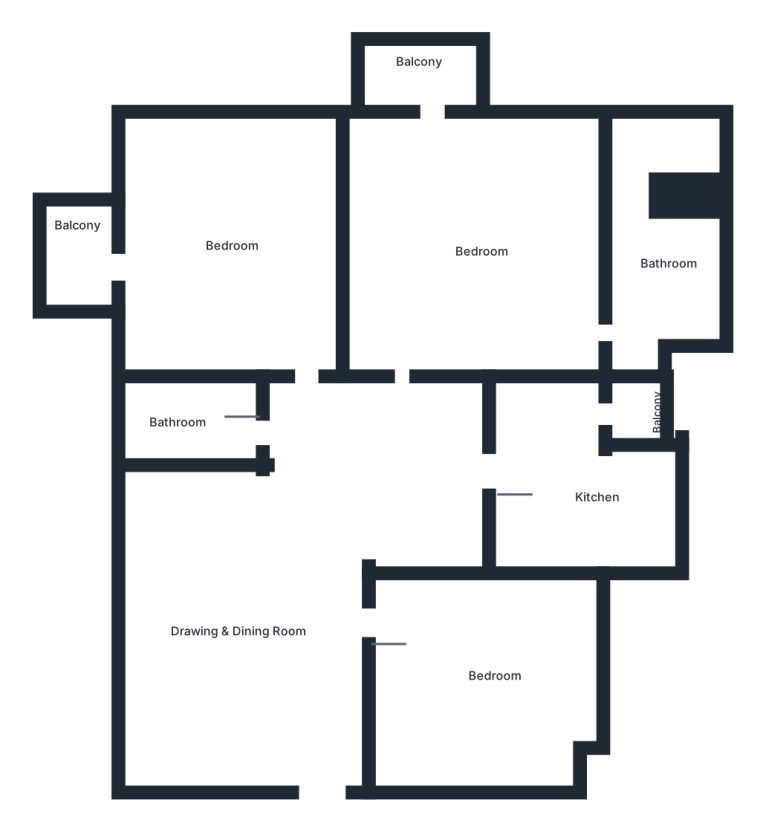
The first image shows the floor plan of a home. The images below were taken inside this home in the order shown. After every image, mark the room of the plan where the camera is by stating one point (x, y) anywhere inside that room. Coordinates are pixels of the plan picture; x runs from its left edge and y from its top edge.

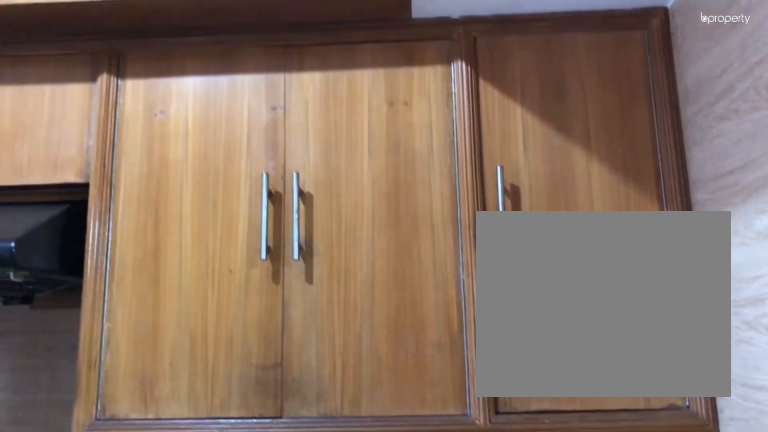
(550, 473)
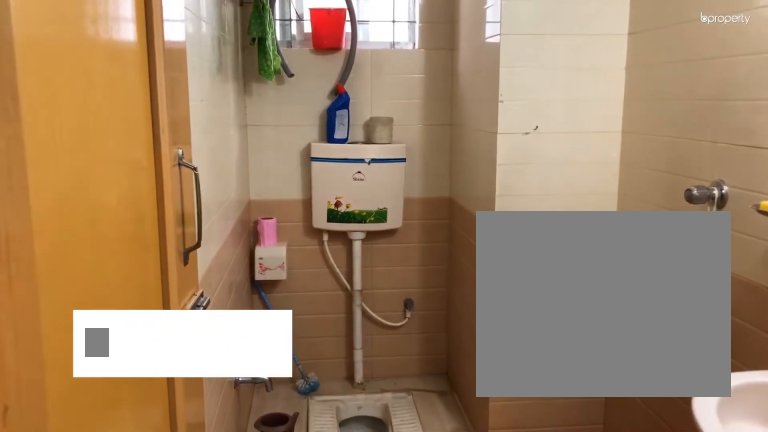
(193, 421)
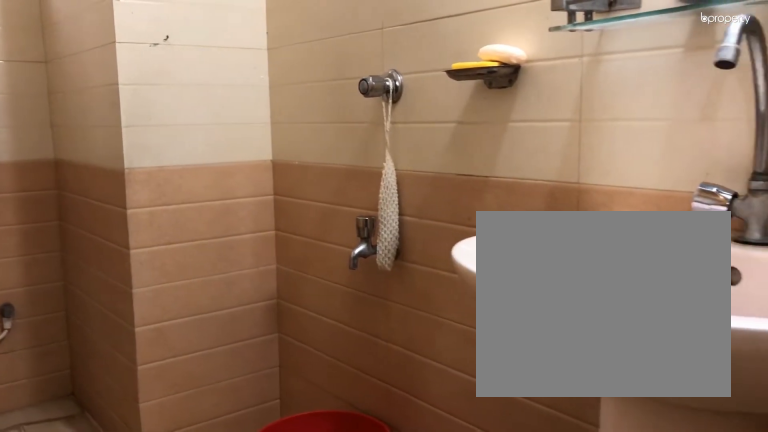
(194, 421)
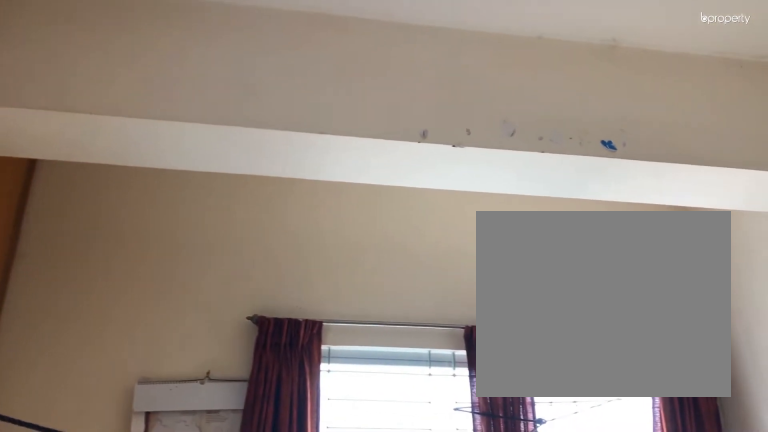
(243, 243)
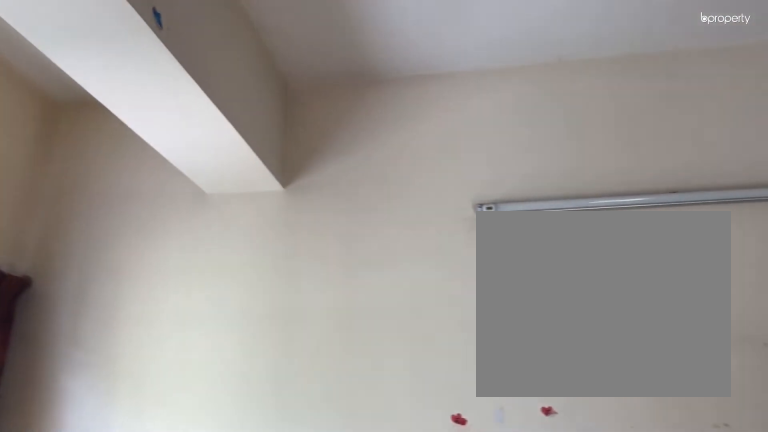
(243, 243)
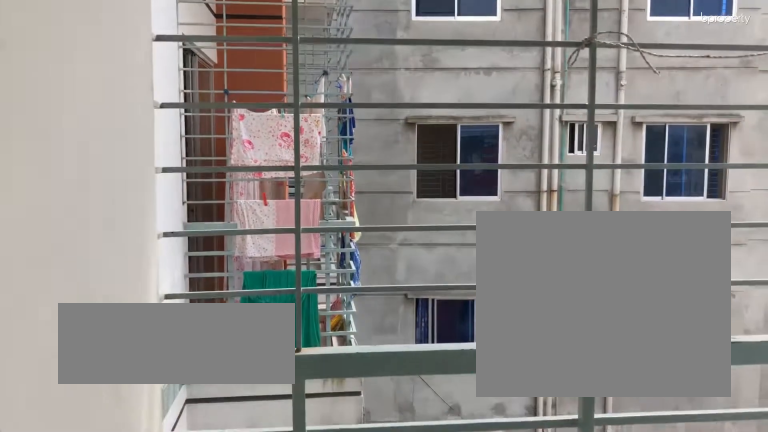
(83, 259)
